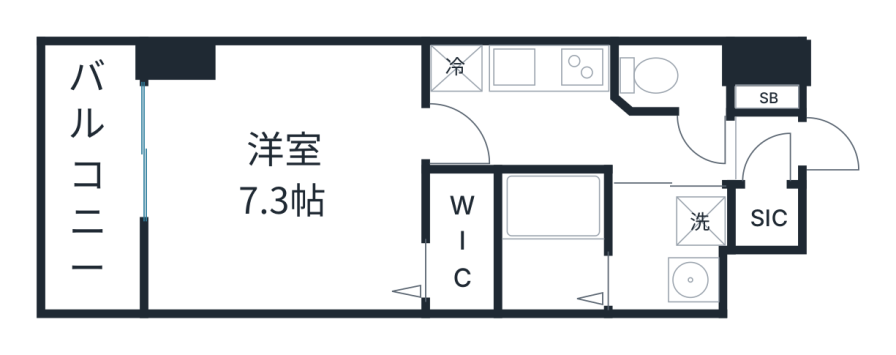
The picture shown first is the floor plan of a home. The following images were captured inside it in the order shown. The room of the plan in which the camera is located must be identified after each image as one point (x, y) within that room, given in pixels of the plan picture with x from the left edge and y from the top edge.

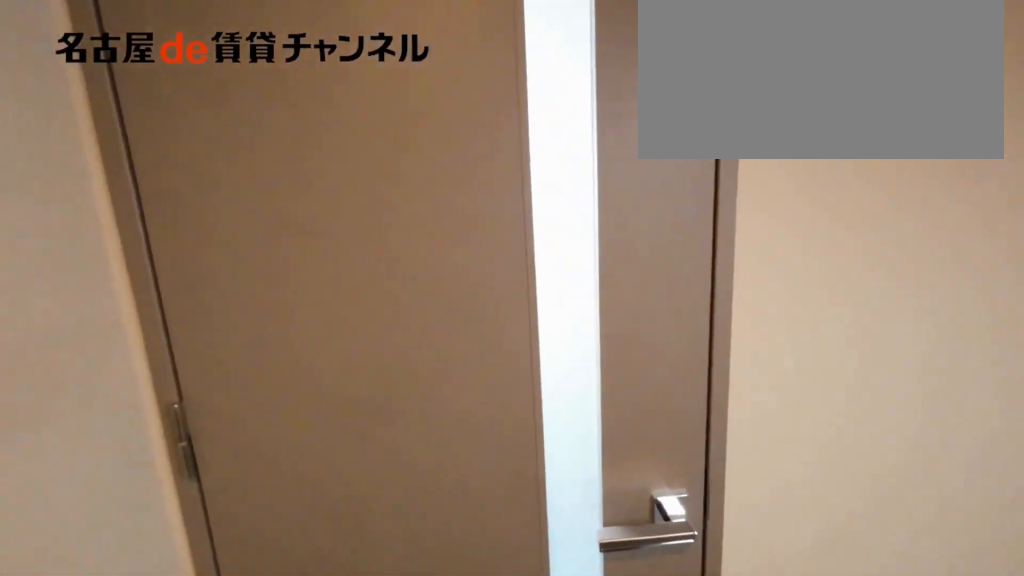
(574, 135)
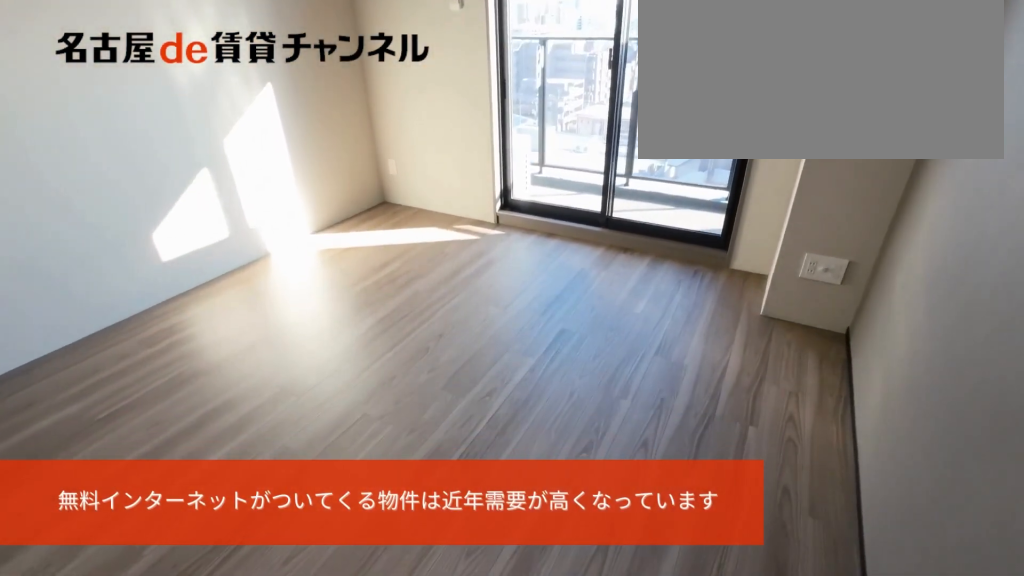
(288, 181)
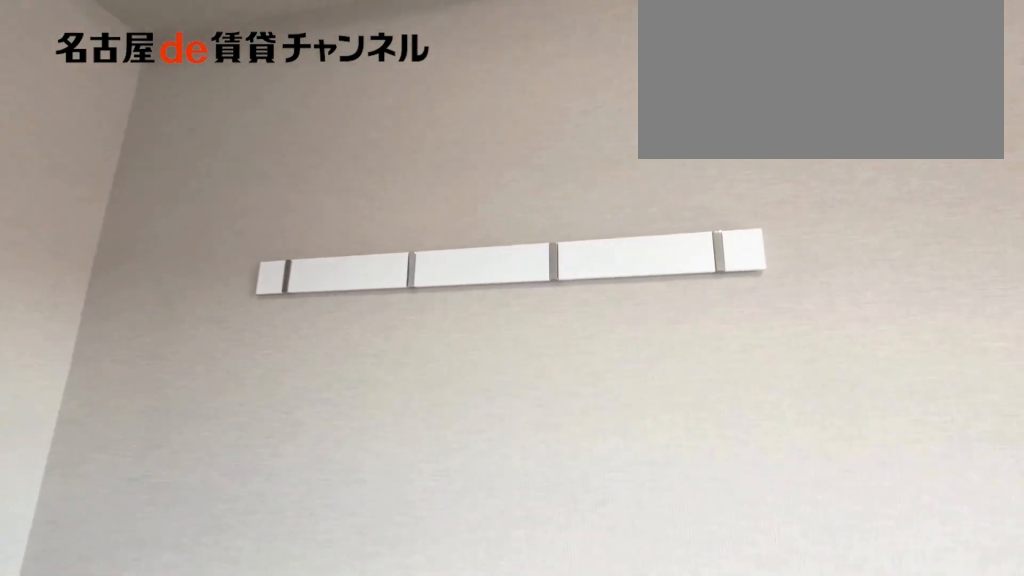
(288, 181)
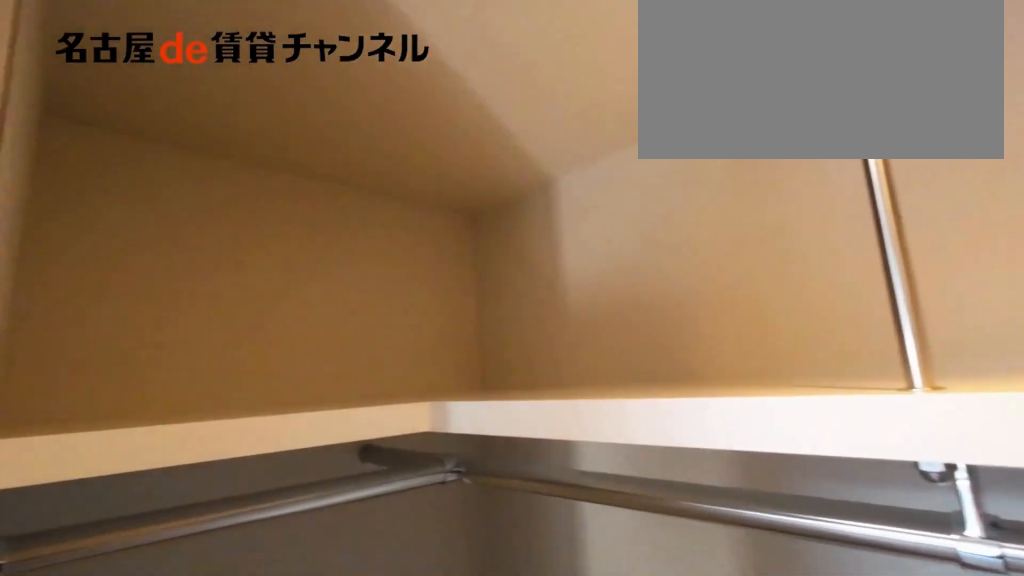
(461, 242)
